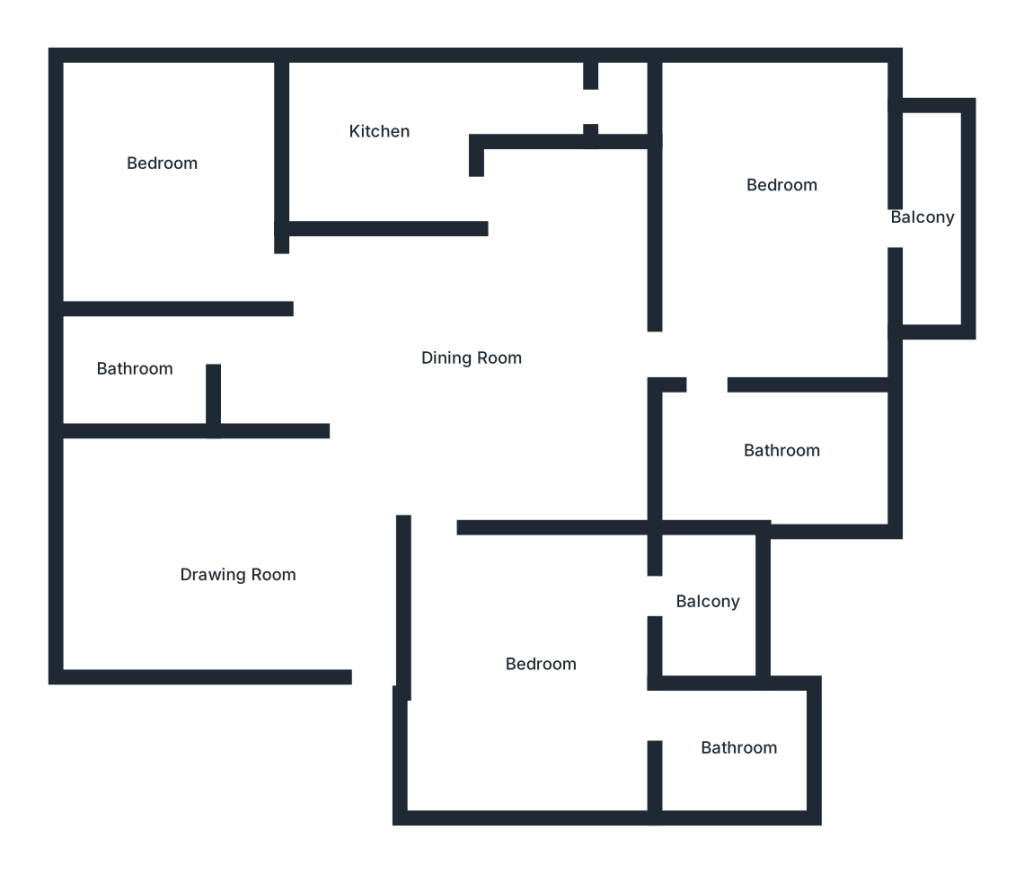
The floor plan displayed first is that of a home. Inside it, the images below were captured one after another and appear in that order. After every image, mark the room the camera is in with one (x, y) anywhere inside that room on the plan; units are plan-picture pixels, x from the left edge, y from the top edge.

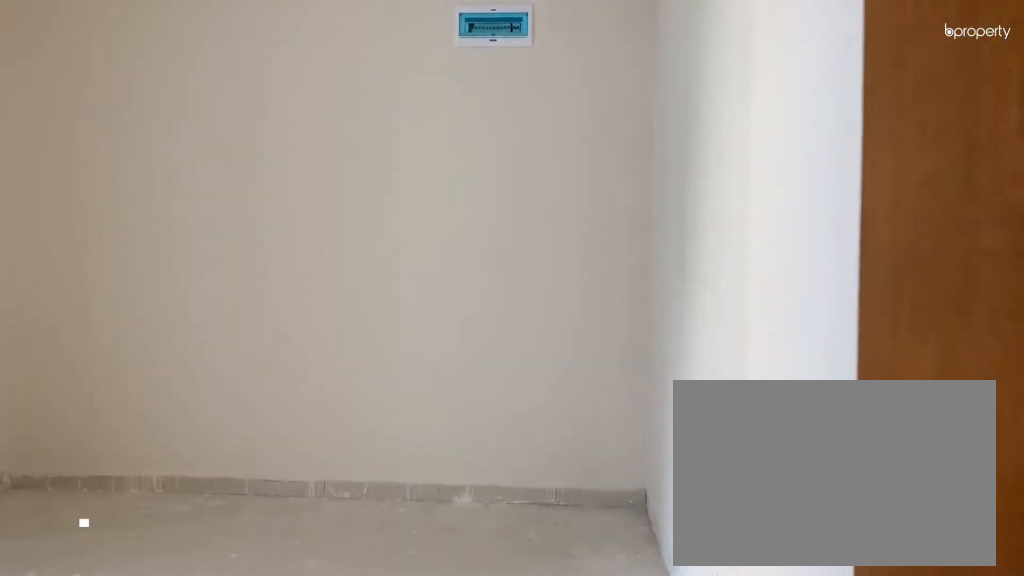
(472, 560)
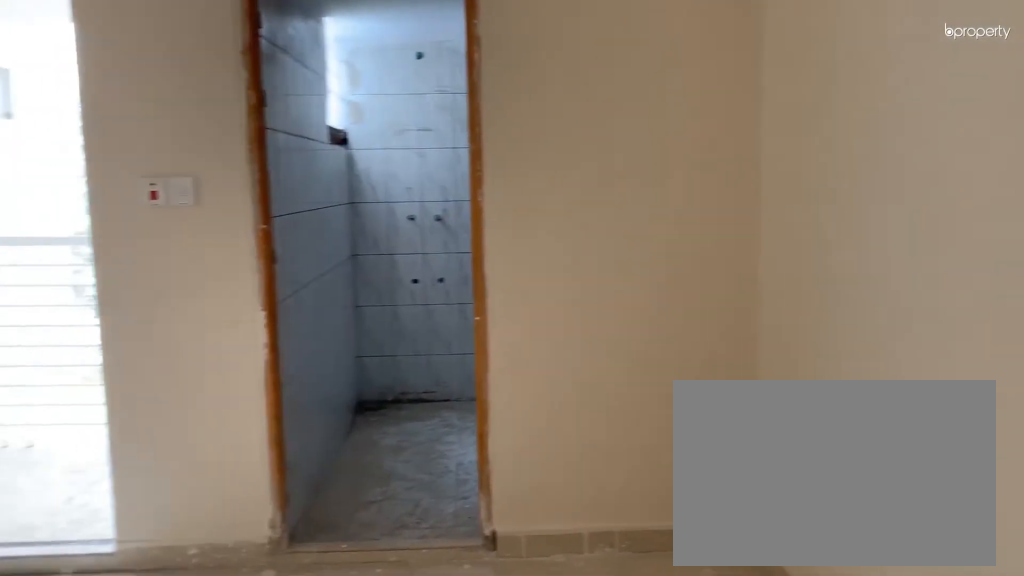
(575, 641)
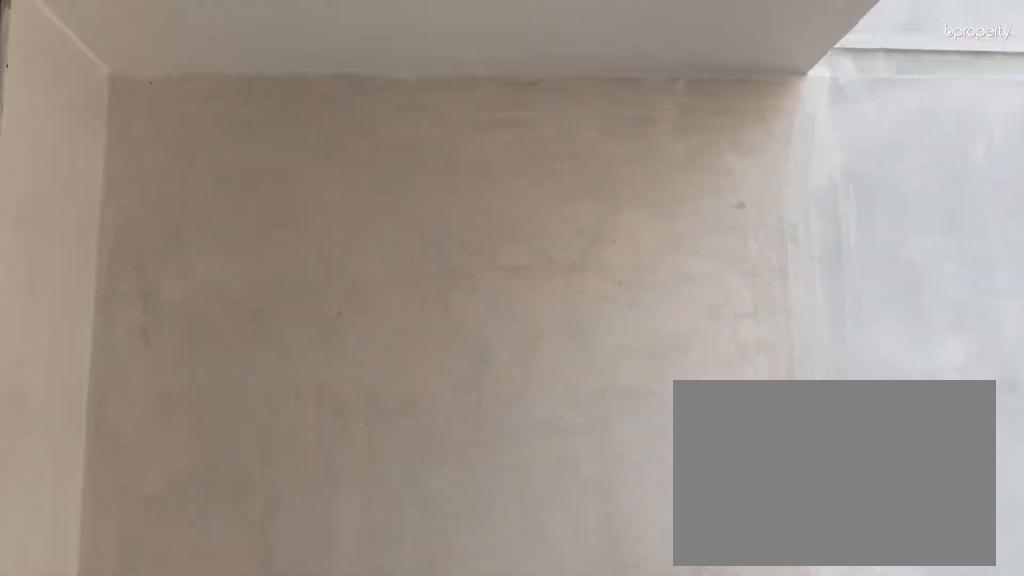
(715, 593)
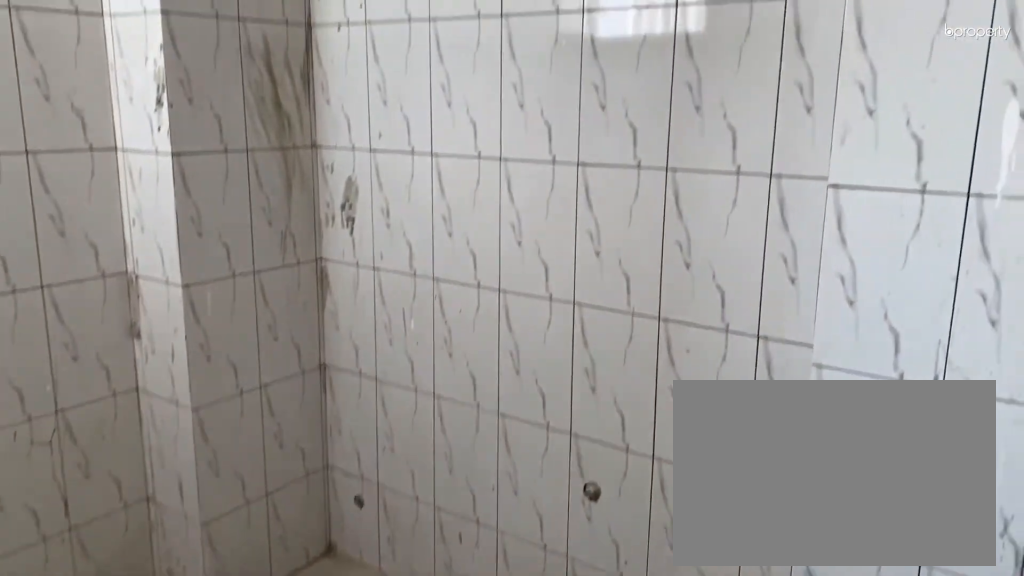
(739, 744)
